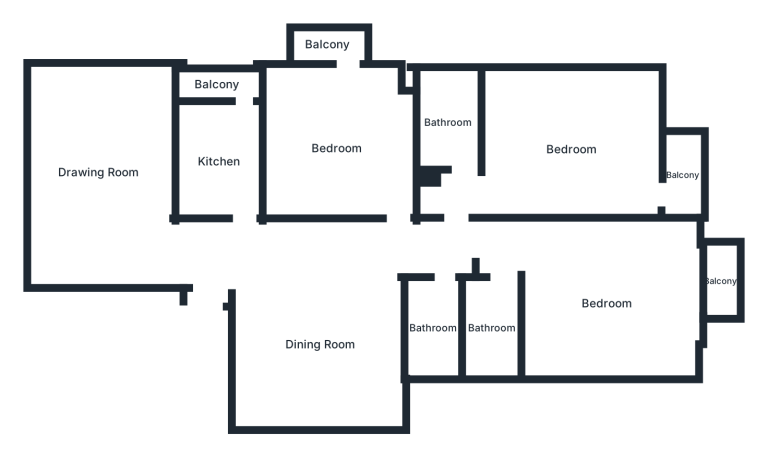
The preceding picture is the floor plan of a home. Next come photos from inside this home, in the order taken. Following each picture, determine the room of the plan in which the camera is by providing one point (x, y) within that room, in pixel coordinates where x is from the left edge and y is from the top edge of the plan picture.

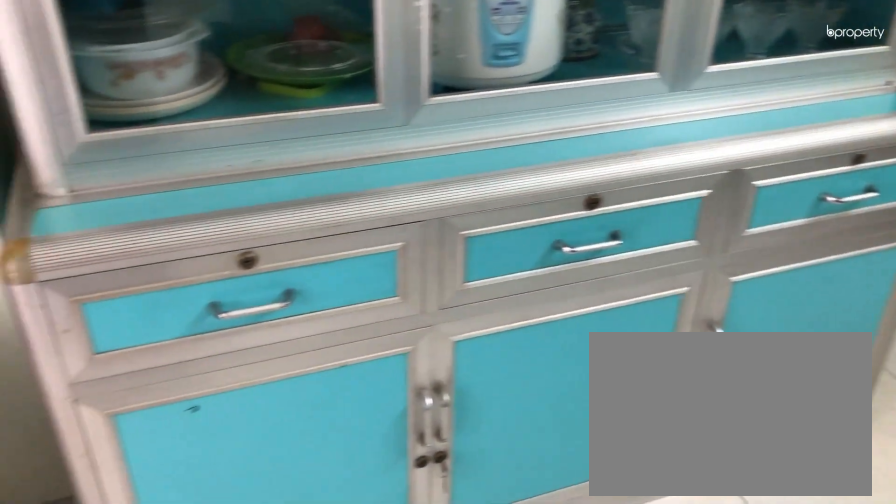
(337, 147)
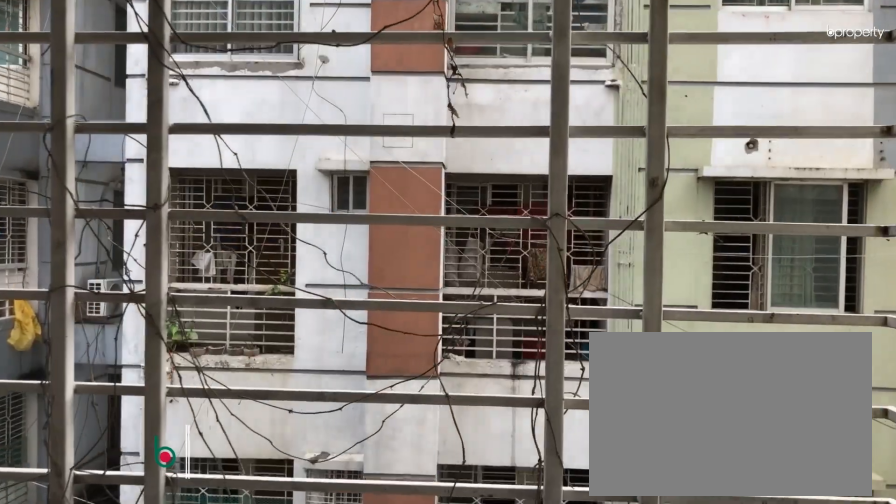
(329, 45)
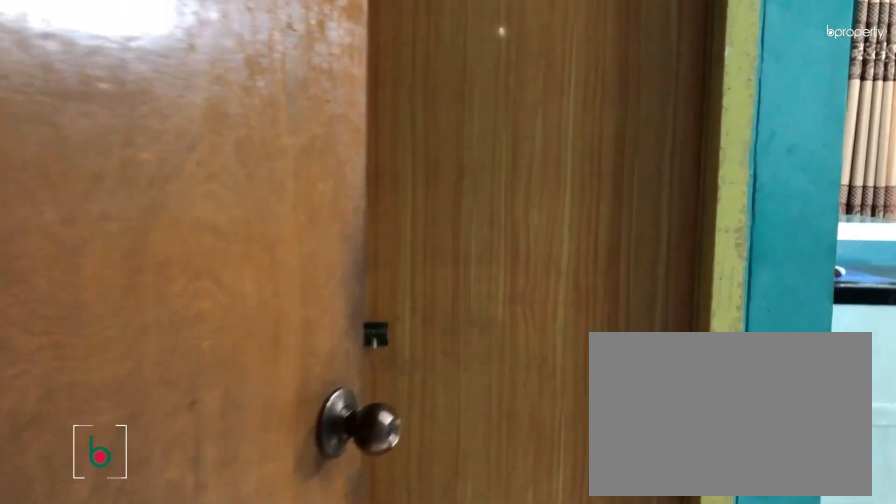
(571, 150)
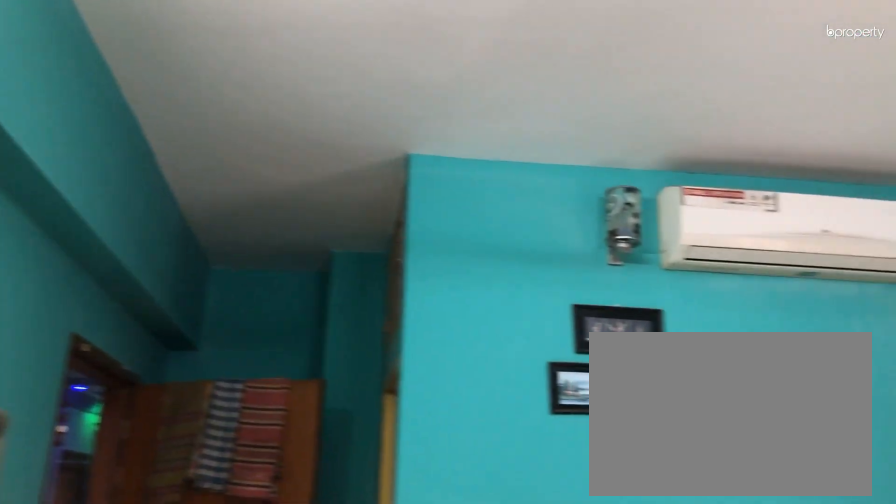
(571, 149)
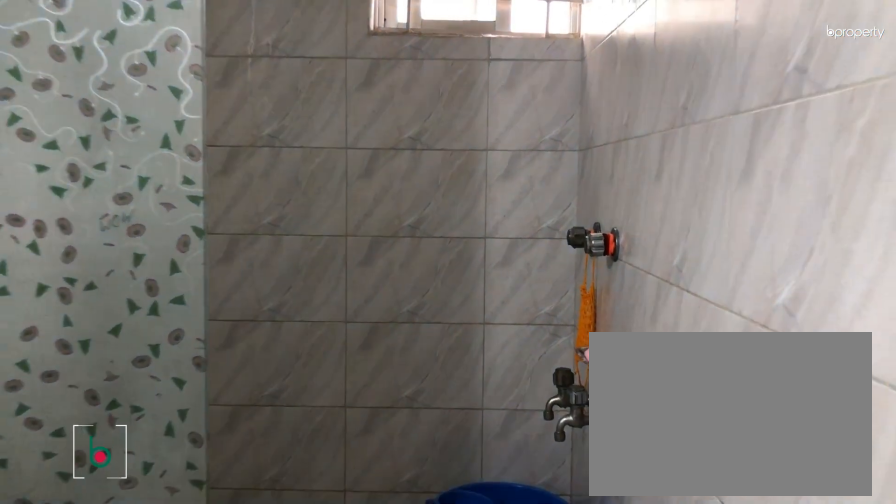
(449, 127)
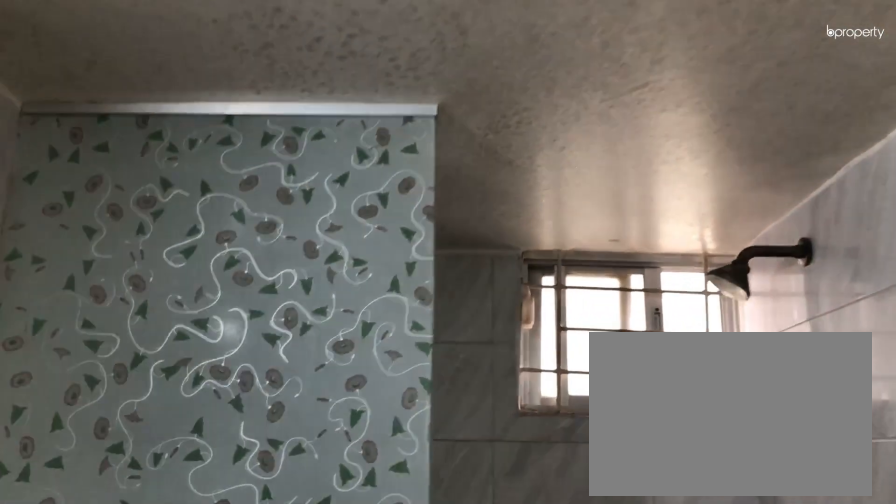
(447, 123)
